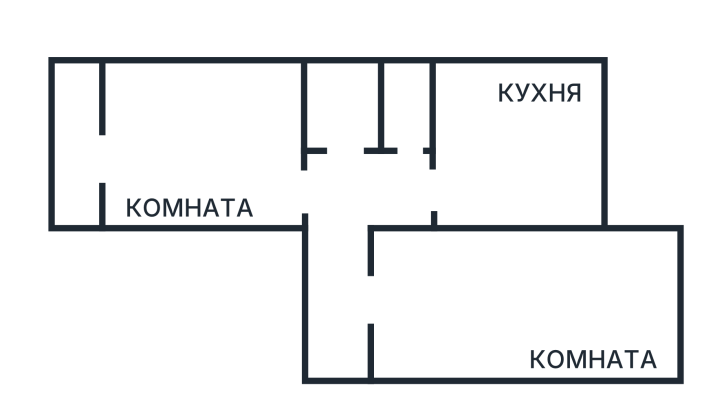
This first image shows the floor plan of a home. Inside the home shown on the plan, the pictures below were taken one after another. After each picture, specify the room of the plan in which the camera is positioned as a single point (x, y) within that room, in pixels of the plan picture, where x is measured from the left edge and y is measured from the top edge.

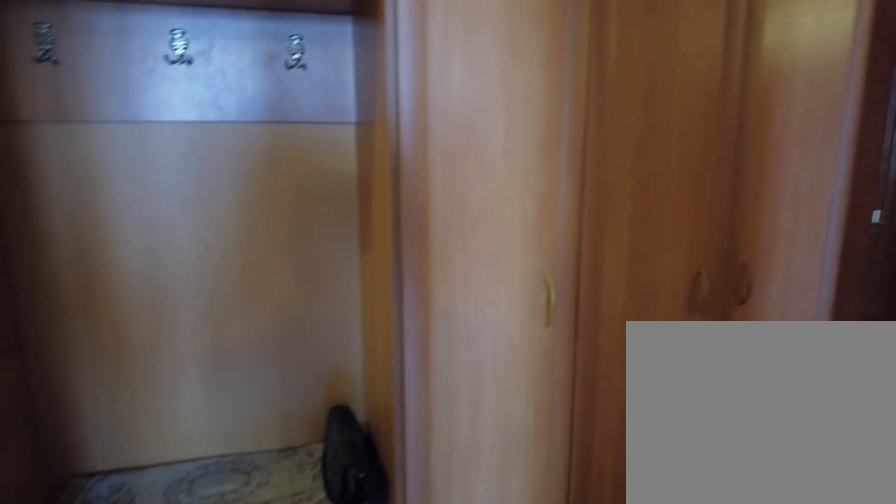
(347, 349)
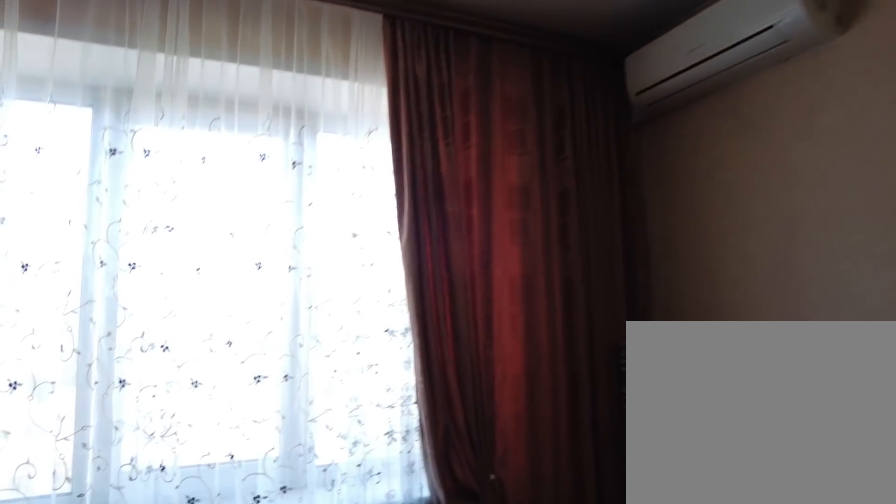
(460, 331)
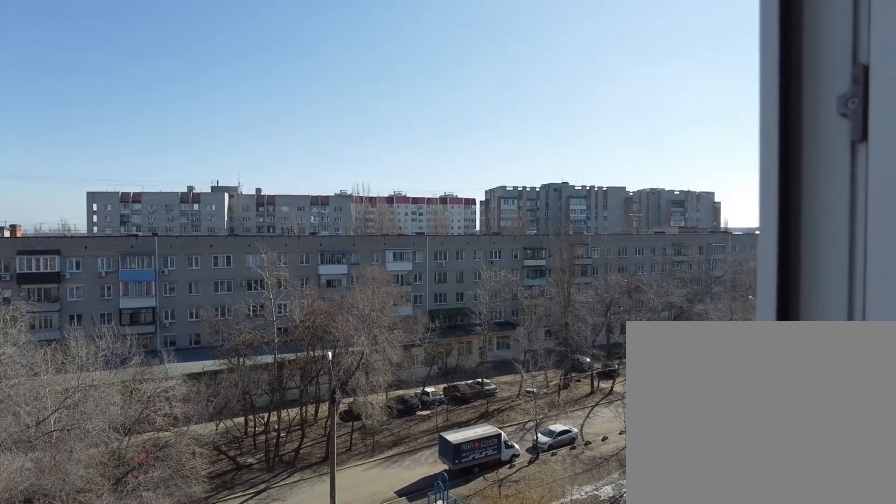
(460, 331)
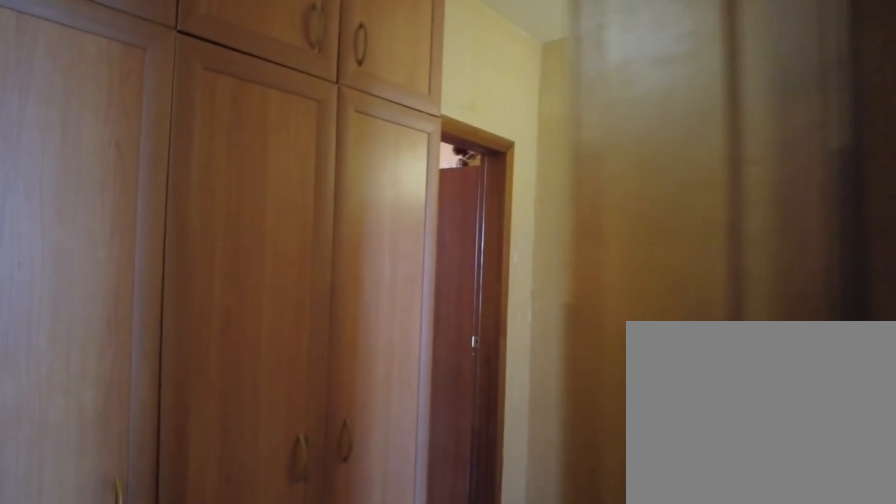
(375, 313)
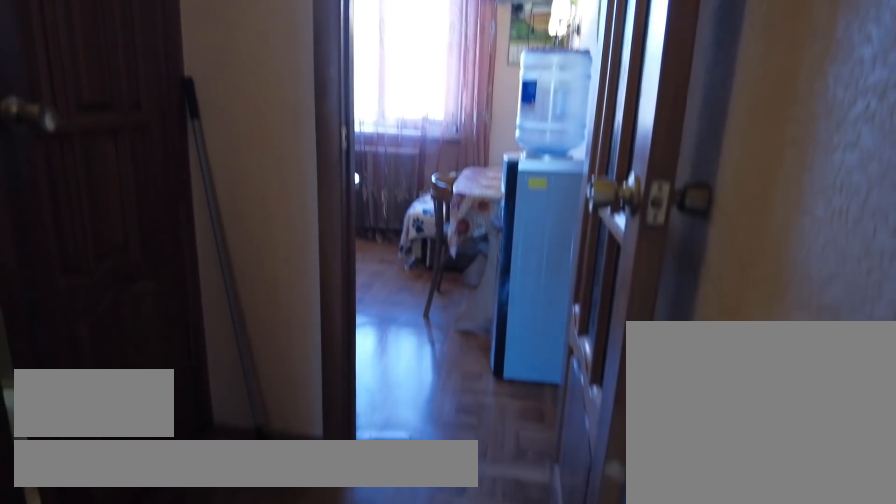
(345, 248)
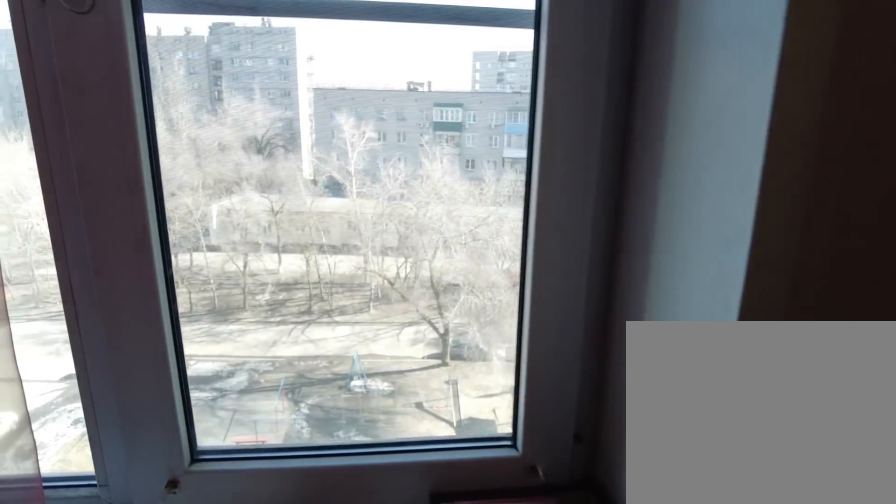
(474, 193)
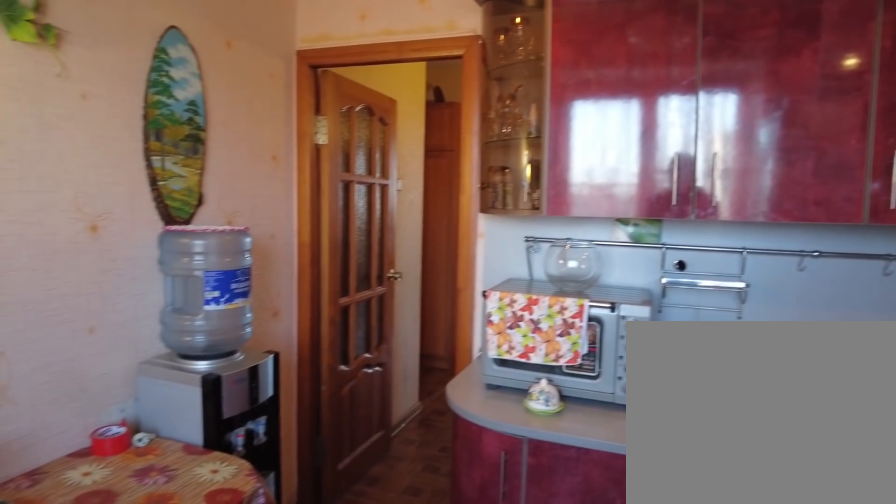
(474, 193)
